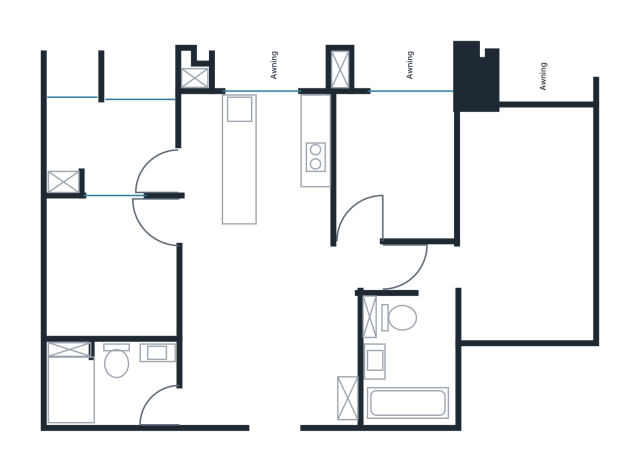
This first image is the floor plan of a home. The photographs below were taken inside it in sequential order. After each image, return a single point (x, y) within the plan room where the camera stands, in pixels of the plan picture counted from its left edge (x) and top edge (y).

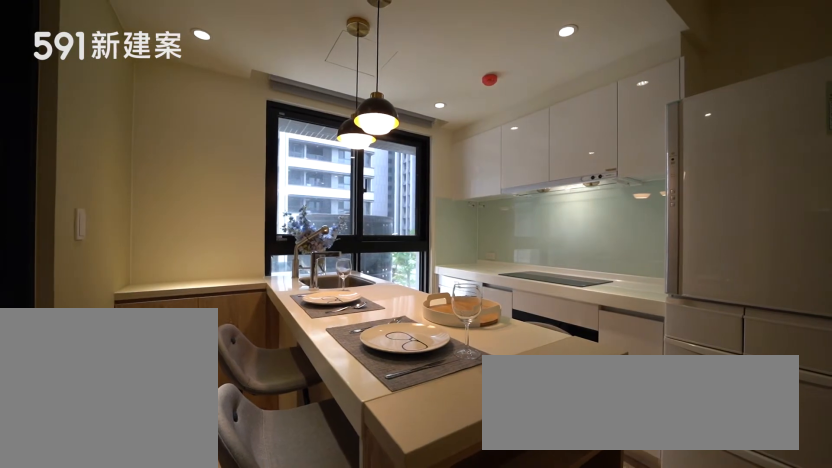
(226, 167)
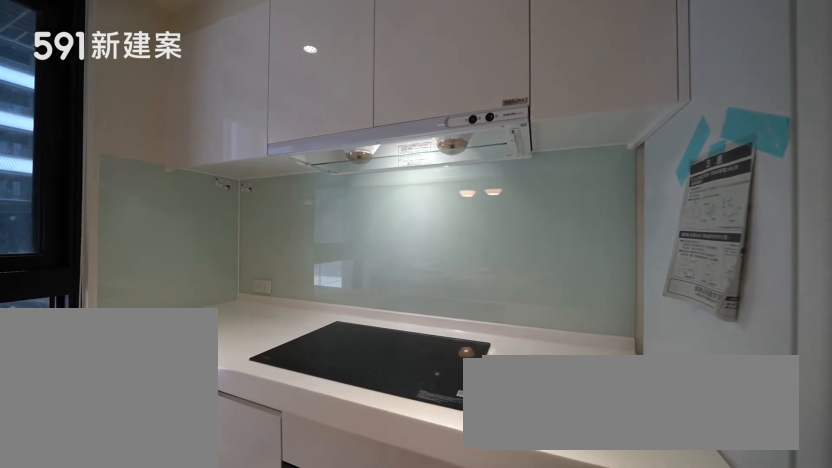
(300, 157)
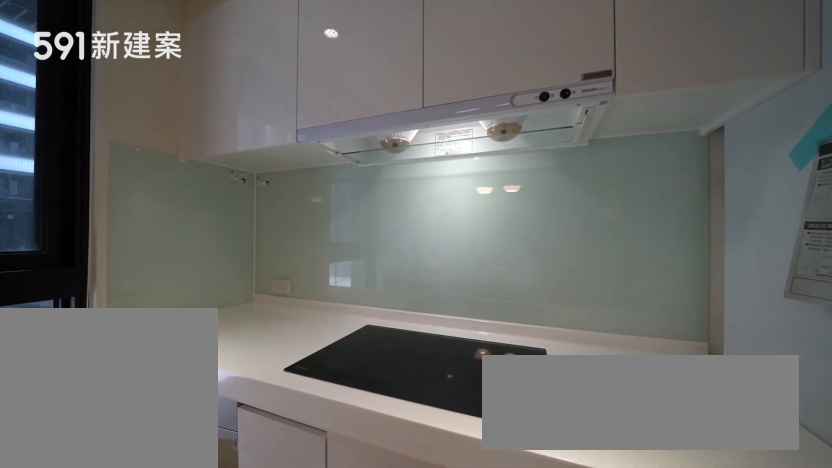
(300, 157)
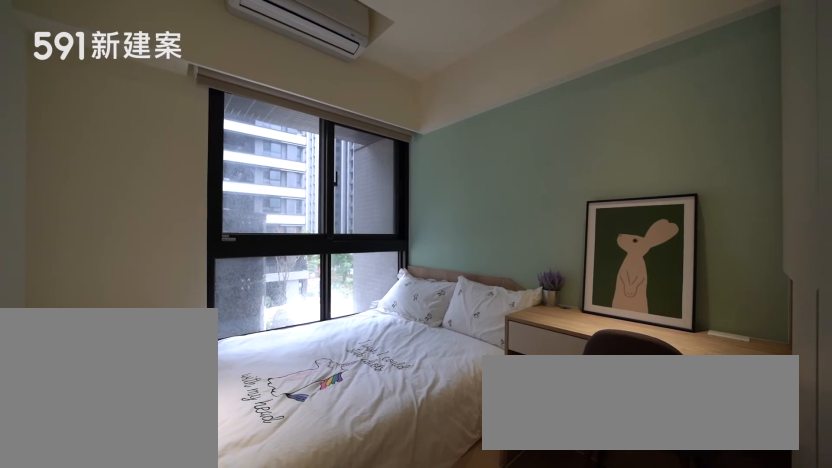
(399, 166)
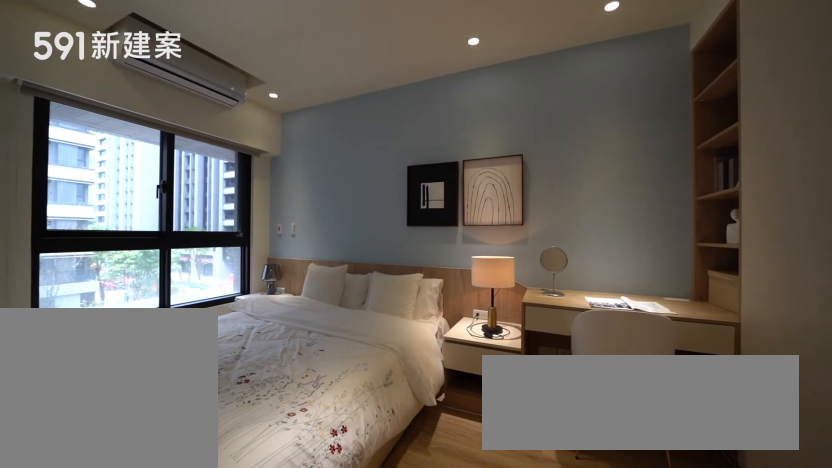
(514, 226)
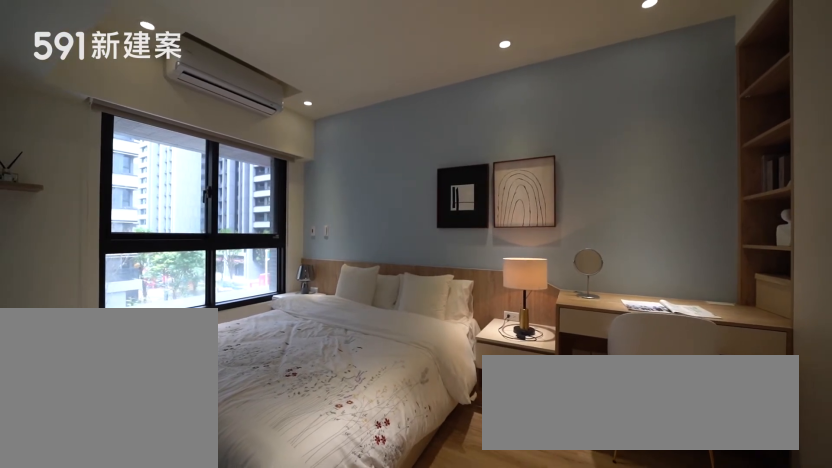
(514, 226)
